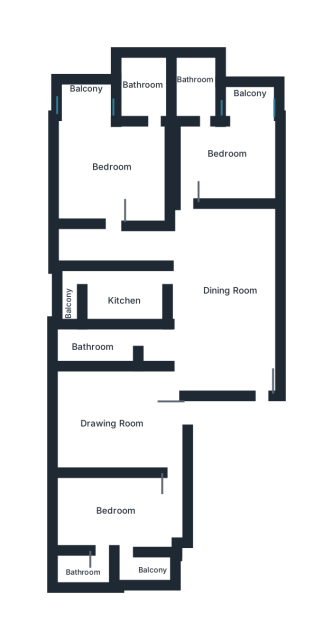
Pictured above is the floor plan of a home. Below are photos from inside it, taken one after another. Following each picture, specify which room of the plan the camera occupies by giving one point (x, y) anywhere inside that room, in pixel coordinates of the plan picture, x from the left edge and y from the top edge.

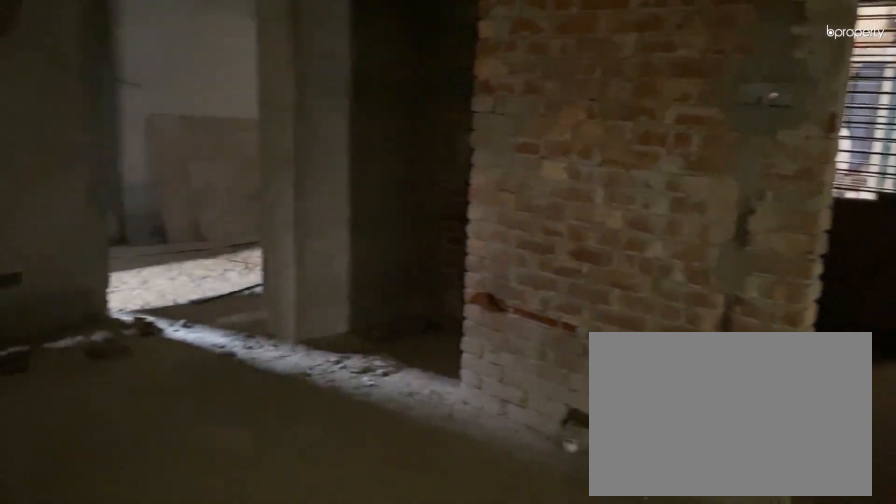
(229, 290)
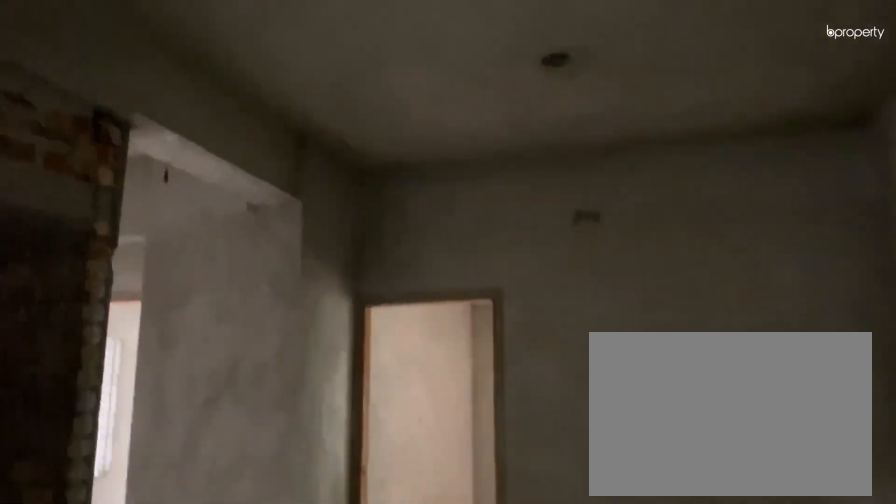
(229, 290)
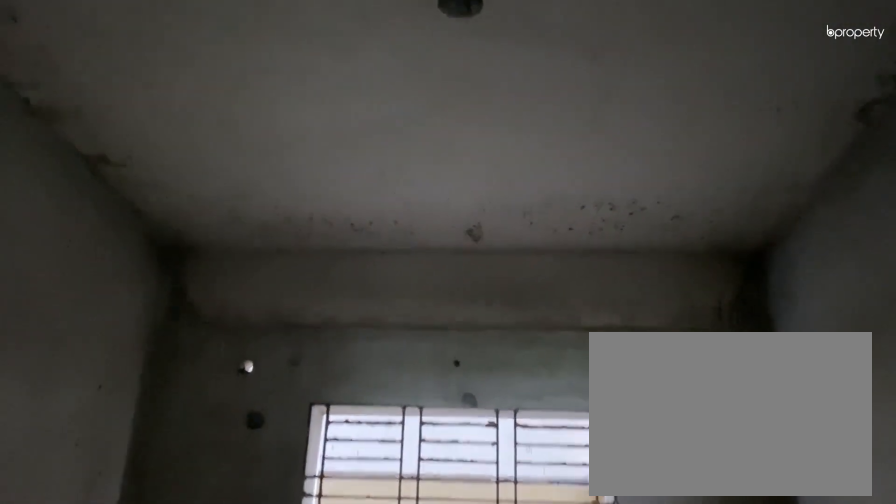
(108, 419)
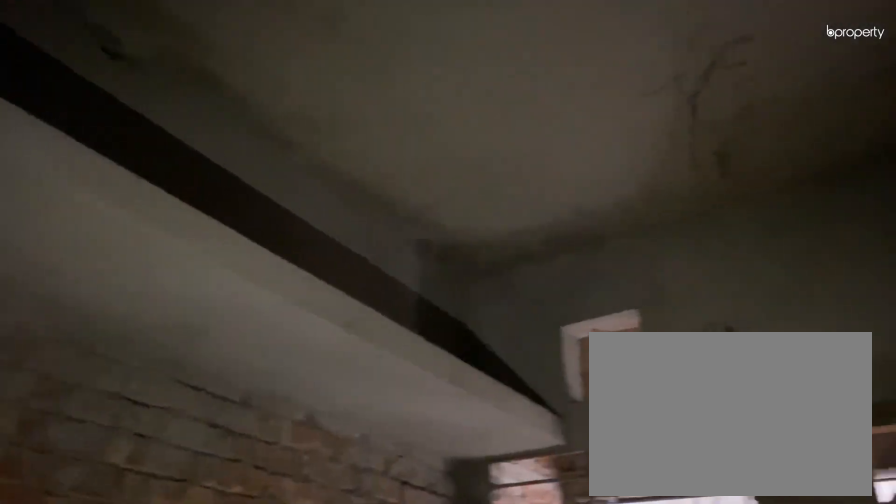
(129, 298)
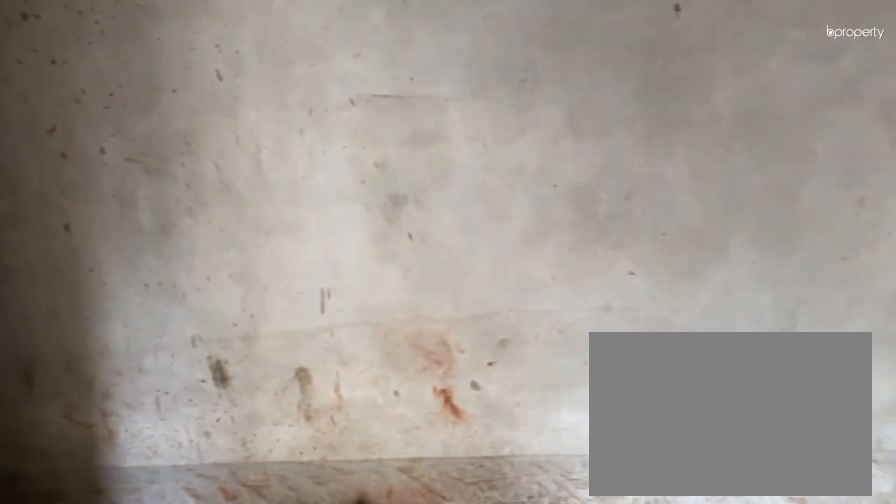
(108, 172)
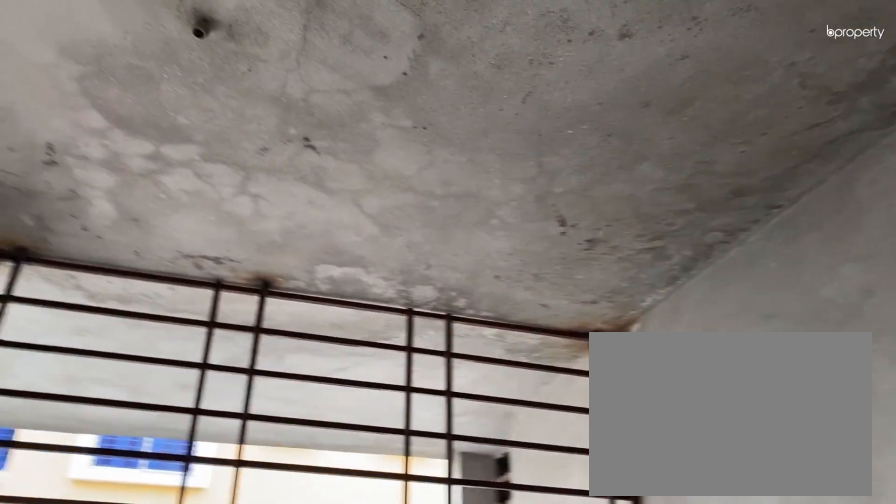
(89, 99)
